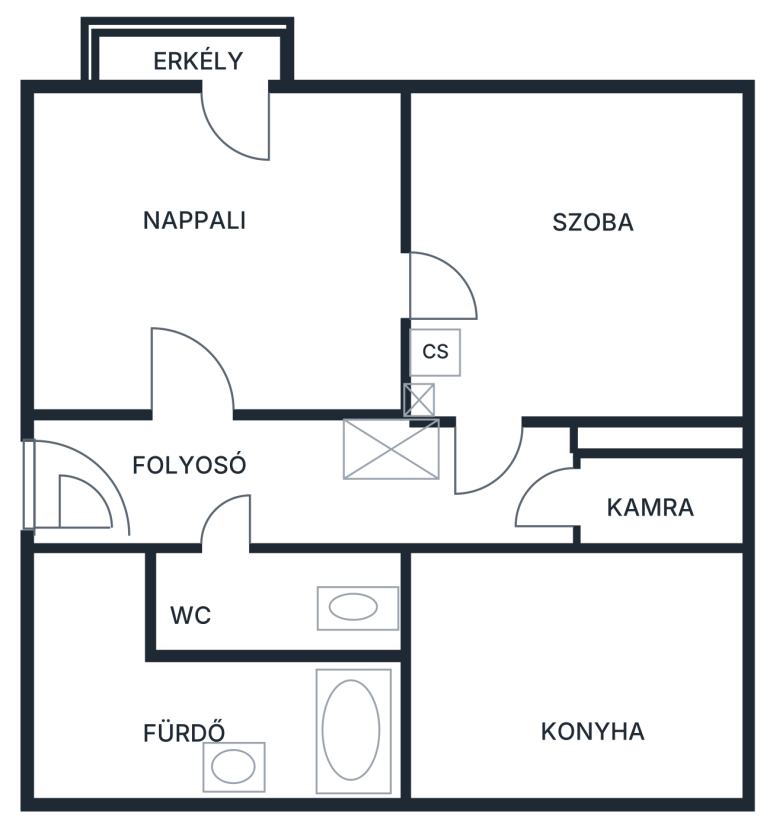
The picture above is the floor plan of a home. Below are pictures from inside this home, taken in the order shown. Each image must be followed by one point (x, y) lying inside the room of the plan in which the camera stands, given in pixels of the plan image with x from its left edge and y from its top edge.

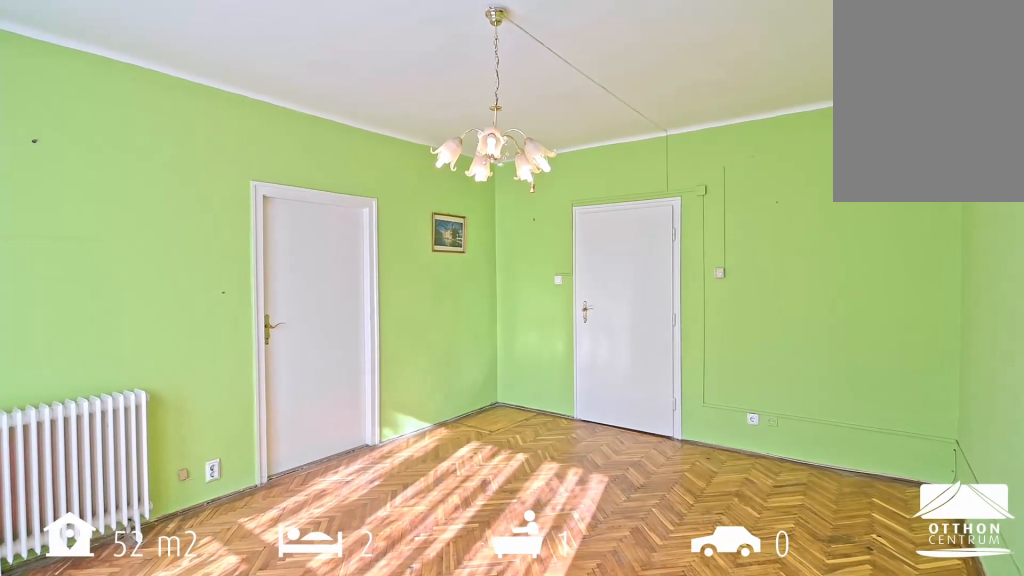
(237, 269)
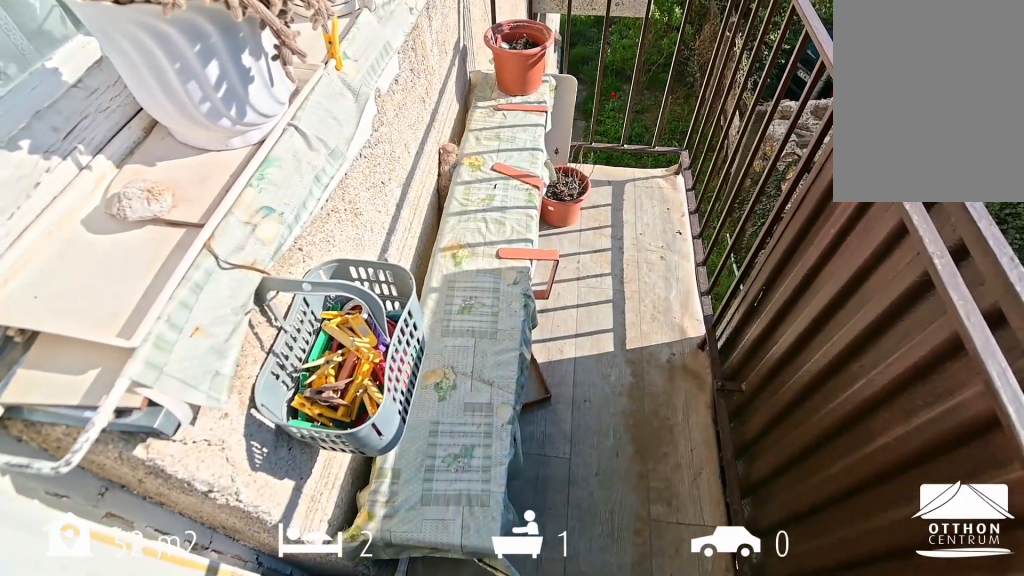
(205, 56)
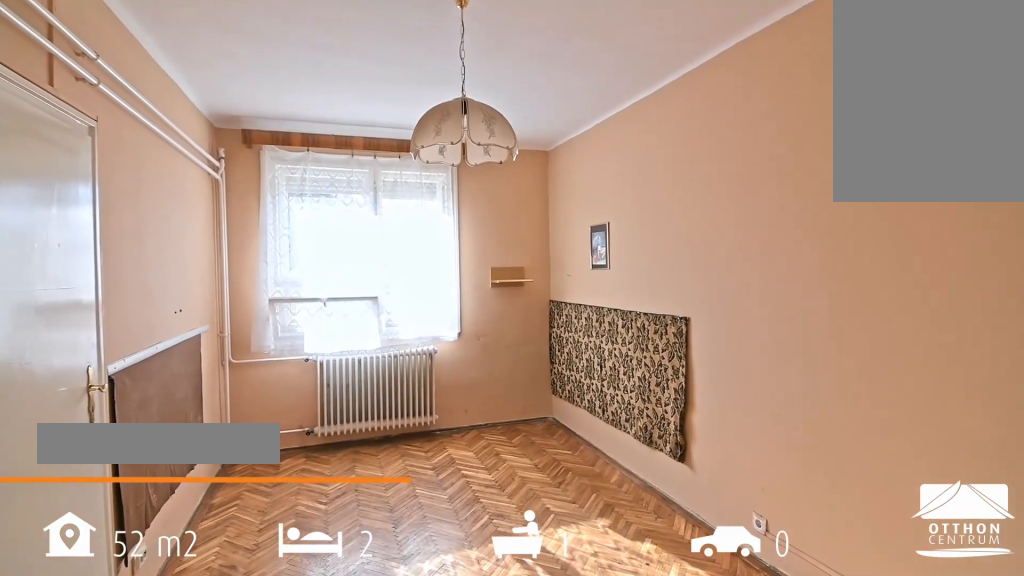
(598, 278)
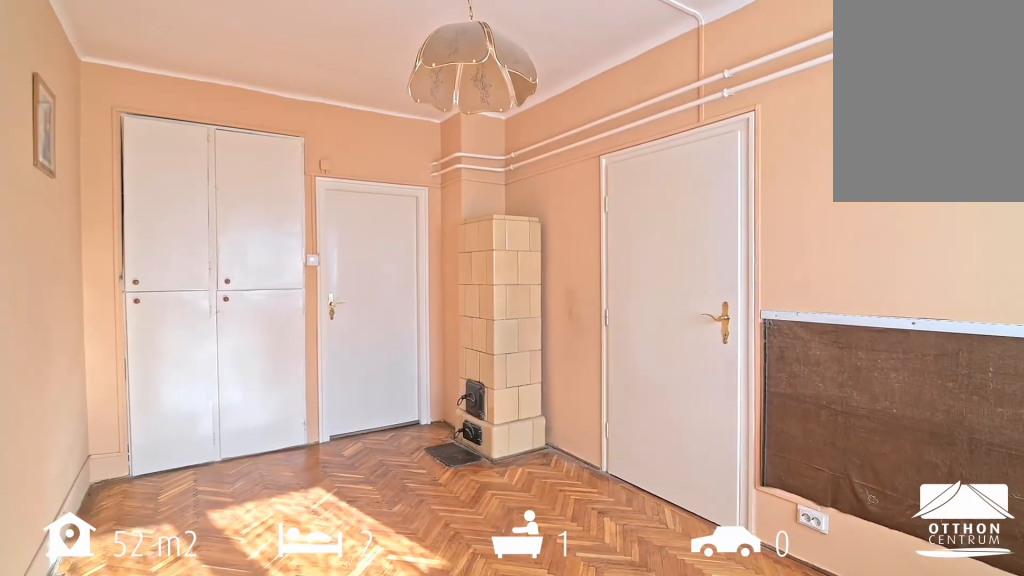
(598, 278)
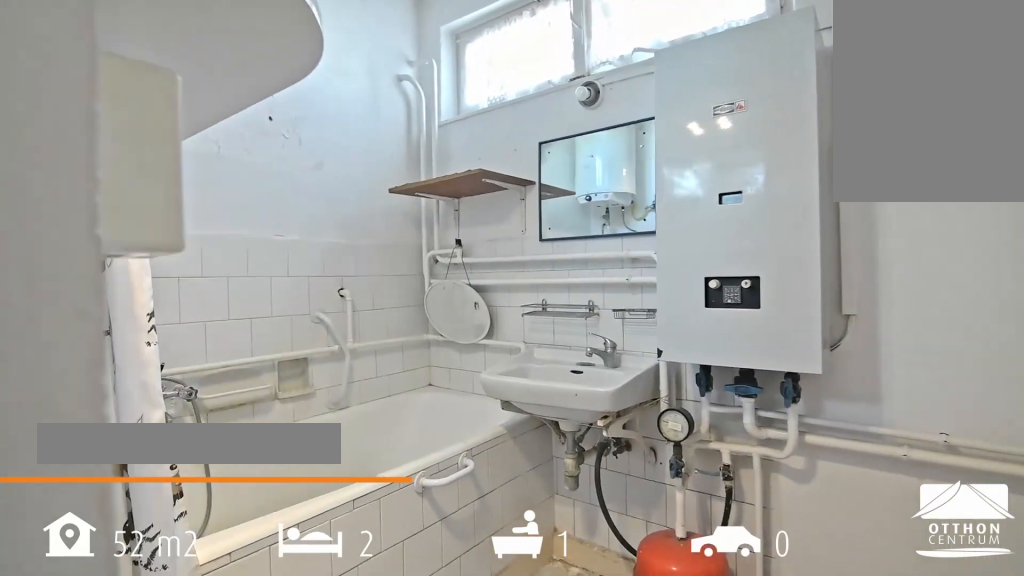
(106, 721)
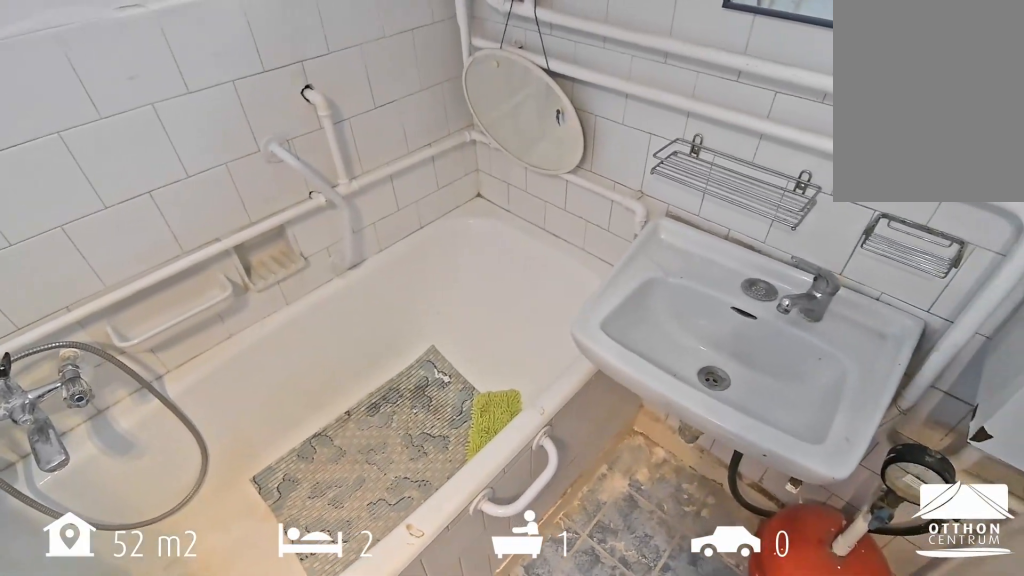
(106, 721)
